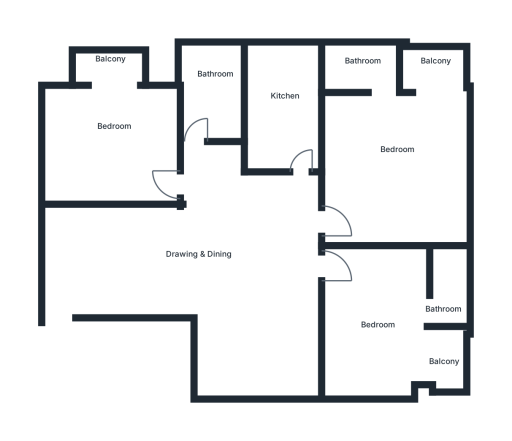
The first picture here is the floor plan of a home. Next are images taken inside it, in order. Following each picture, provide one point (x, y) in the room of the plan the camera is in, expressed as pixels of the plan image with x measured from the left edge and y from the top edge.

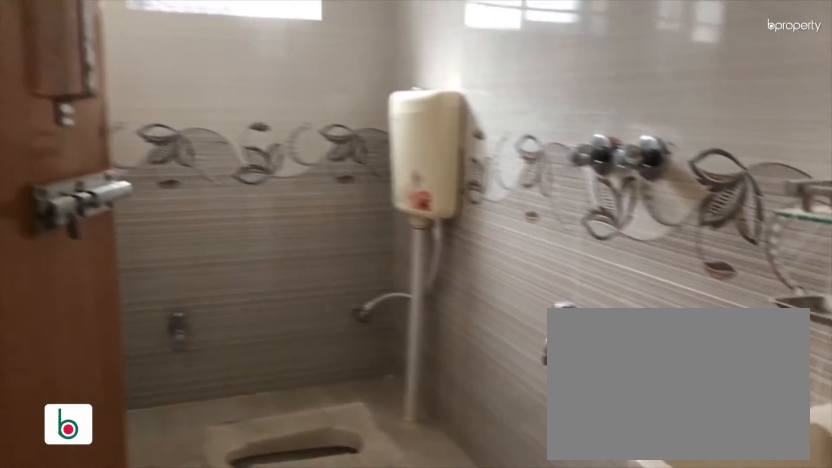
(209, 93)
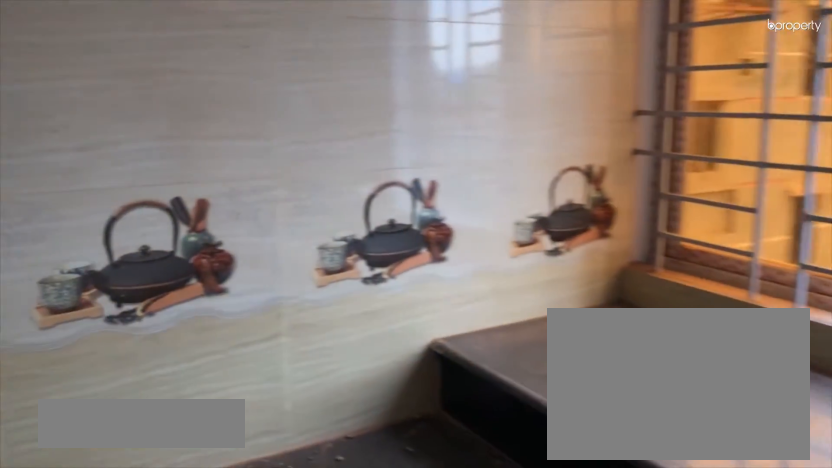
(286, 106)
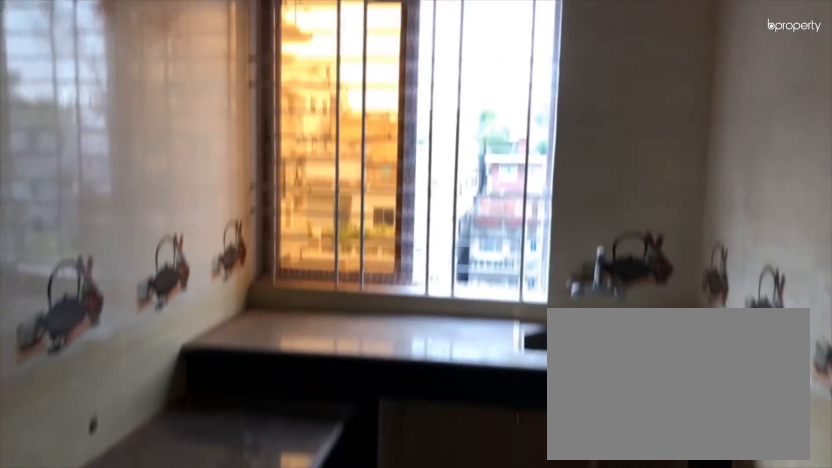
(290, 112)
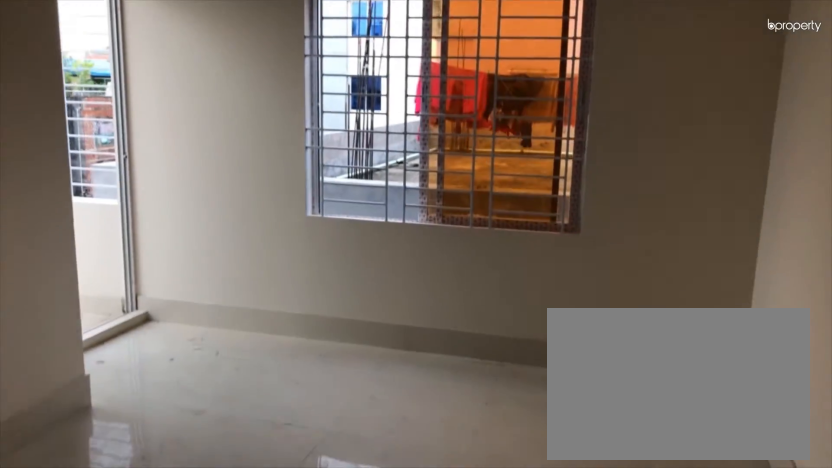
(386, 140)
